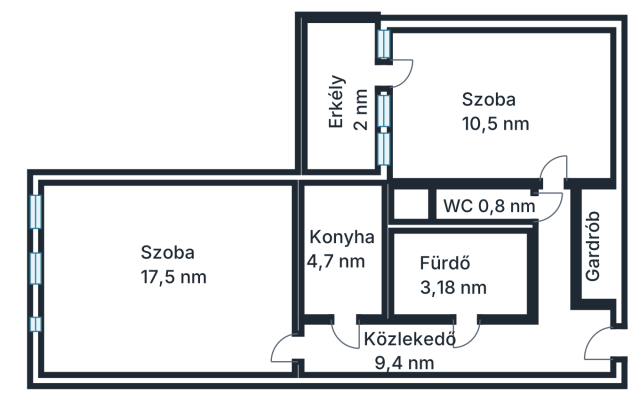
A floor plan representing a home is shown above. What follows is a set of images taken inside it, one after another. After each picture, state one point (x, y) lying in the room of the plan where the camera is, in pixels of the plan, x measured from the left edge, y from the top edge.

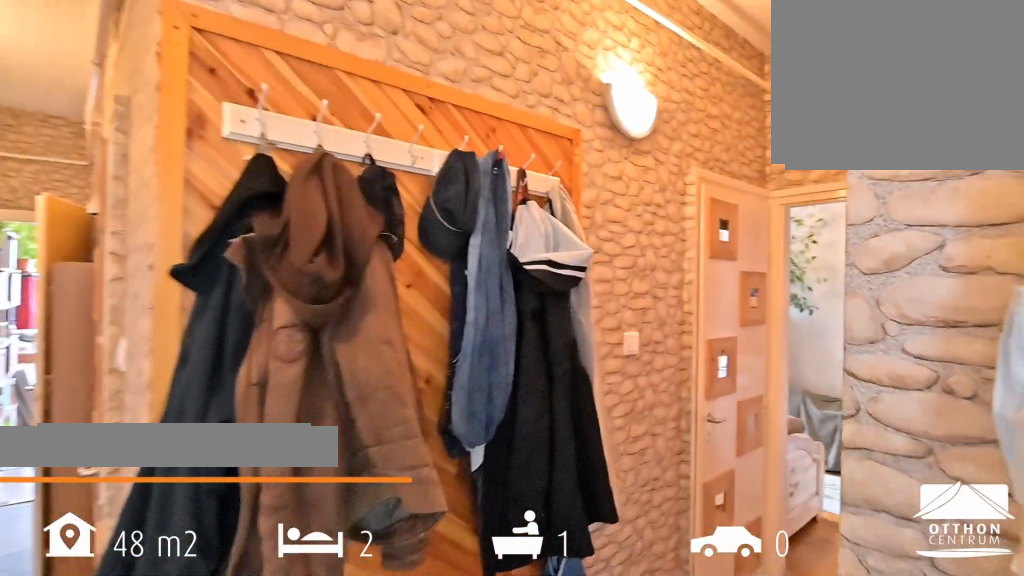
(551, 351)
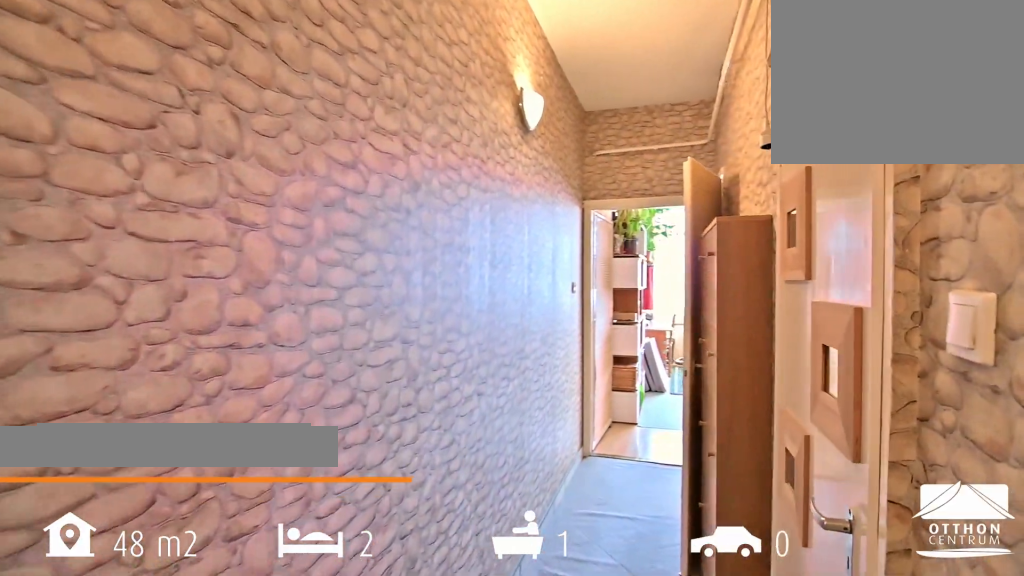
(551, 351)
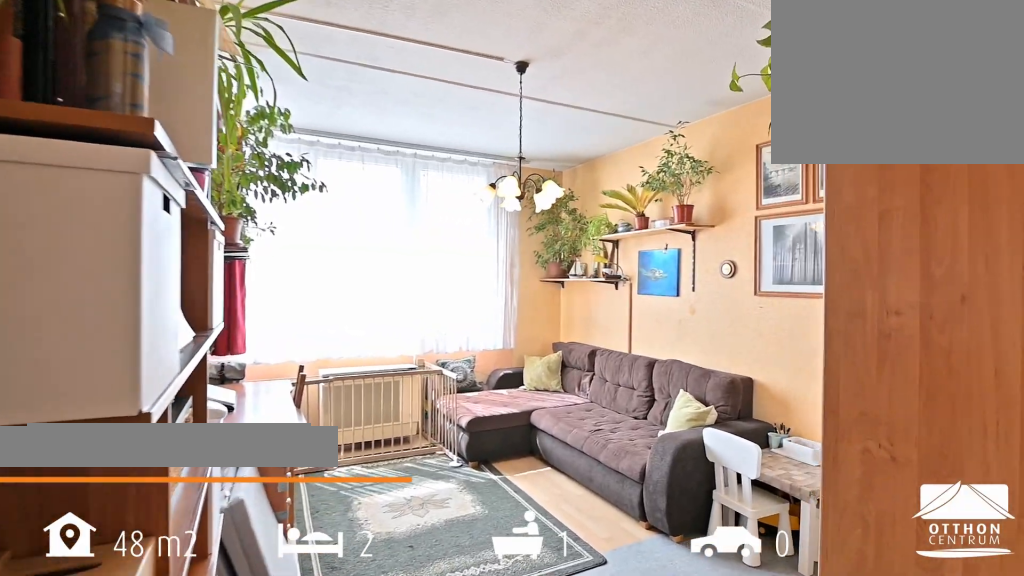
(190, 268)
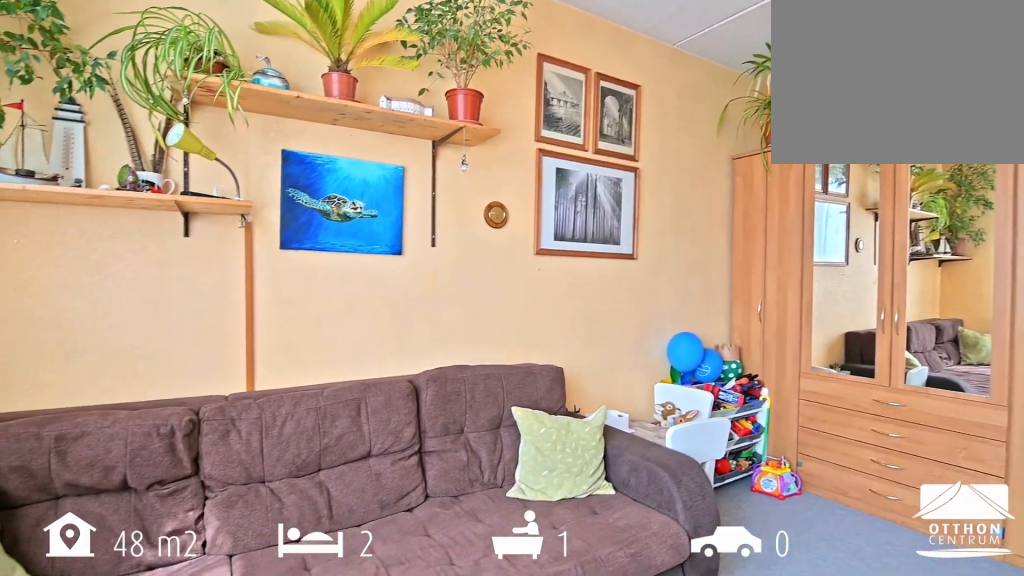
(191, 267)
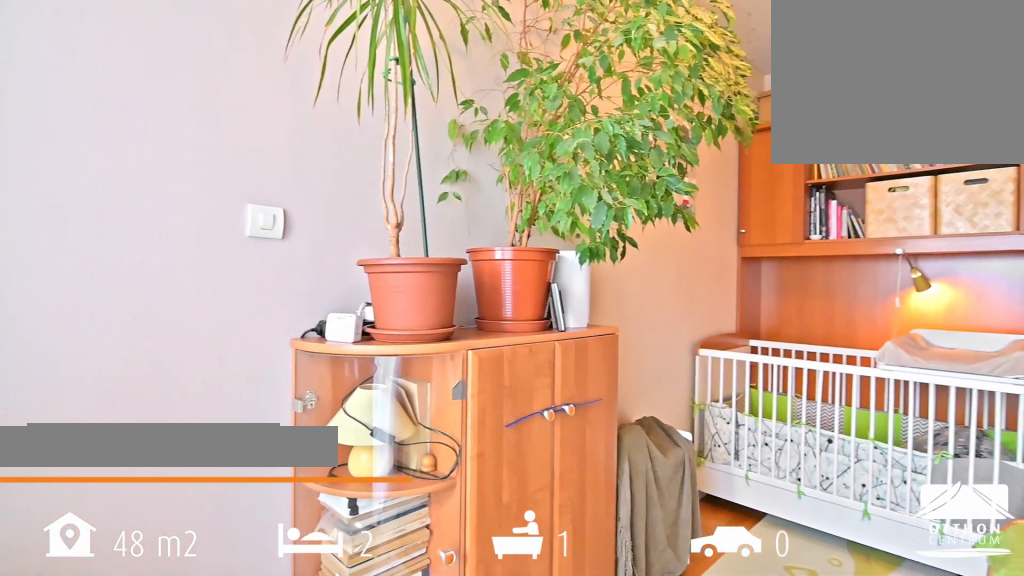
(495, 116)
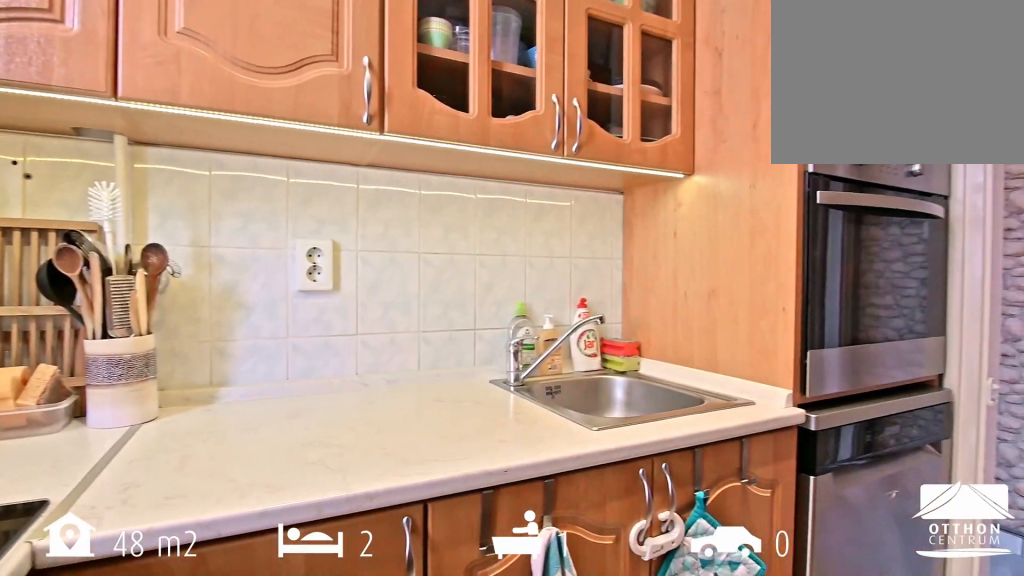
(343, 267)
